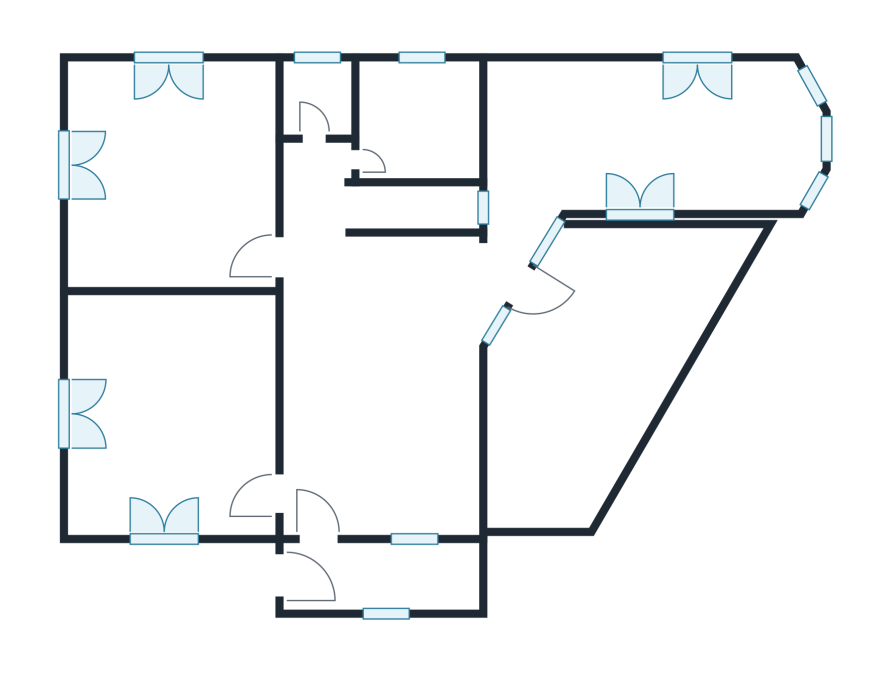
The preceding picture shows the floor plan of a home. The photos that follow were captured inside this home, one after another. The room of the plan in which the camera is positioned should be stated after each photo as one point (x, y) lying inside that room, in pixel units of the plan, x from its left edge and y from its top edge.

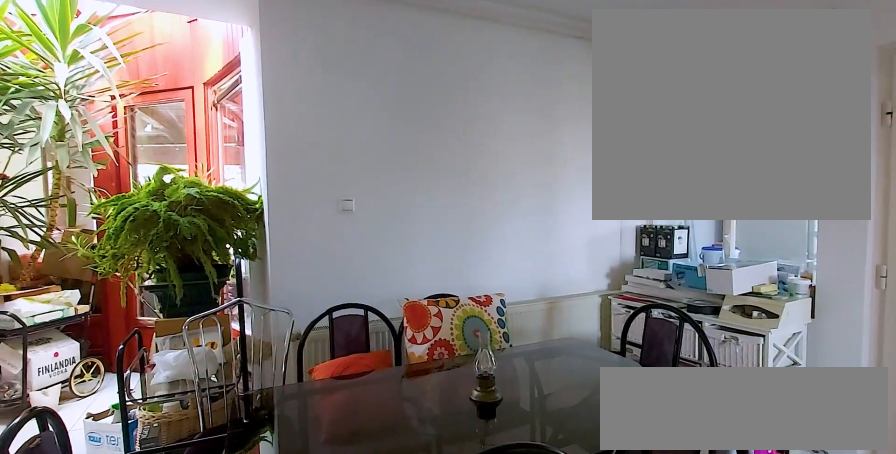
(382, 398)
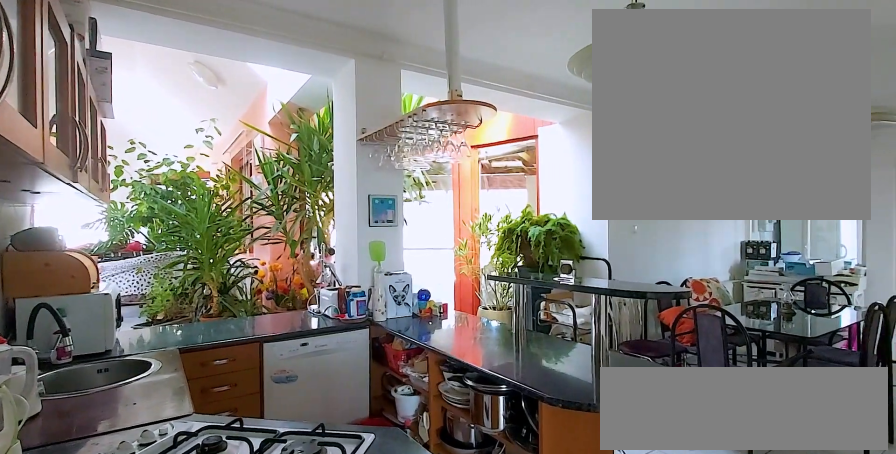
(382, 398)
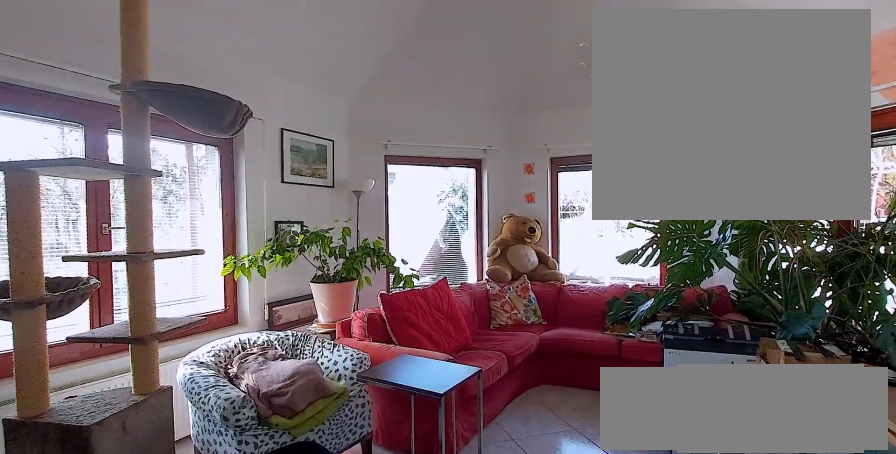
(662, 139)
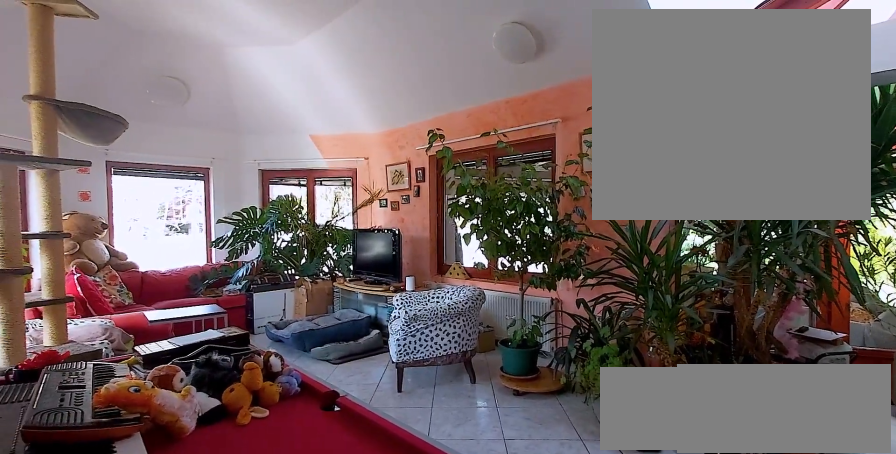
(663, 138)
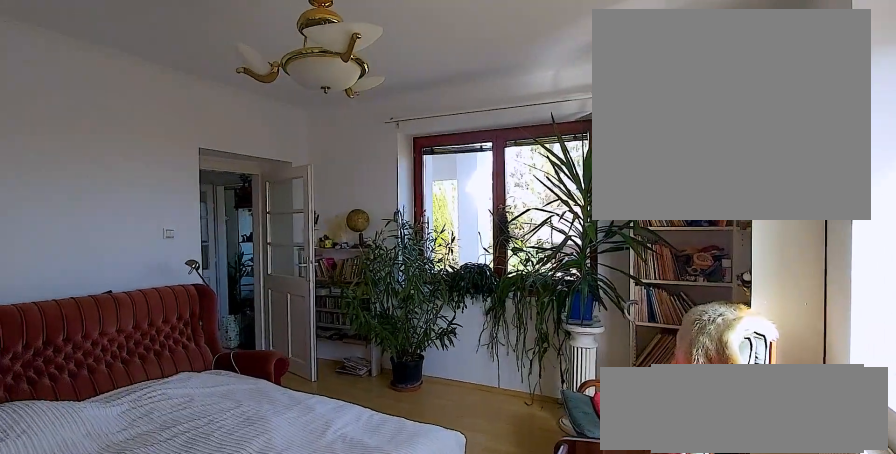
(174, 423)
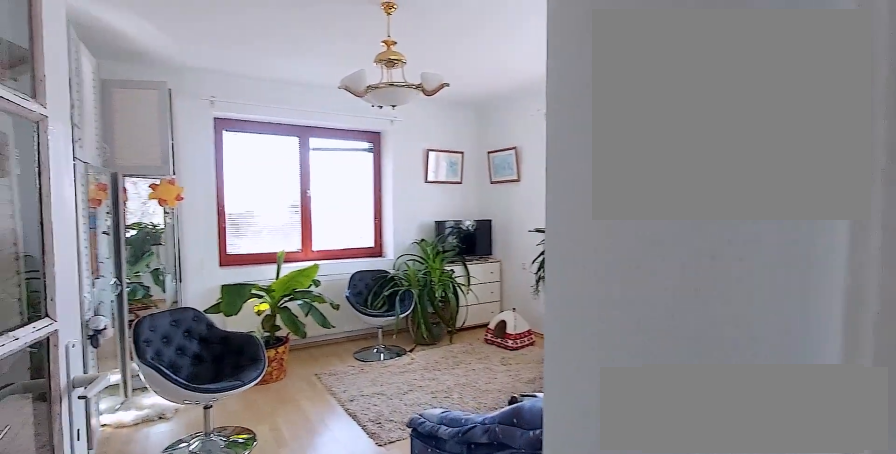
(175, 183)
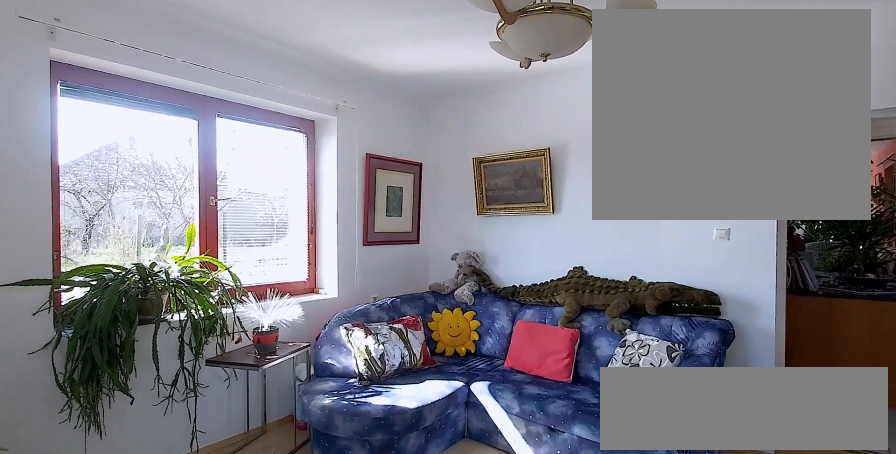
(176, 183)
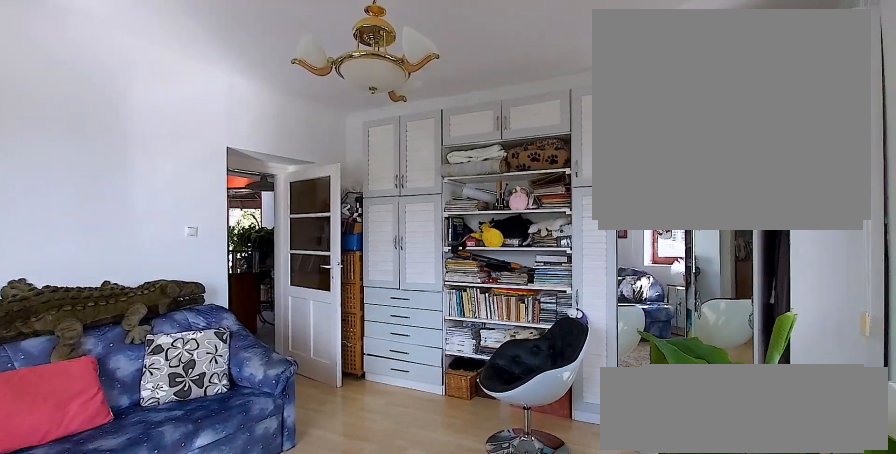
(175, 183)
